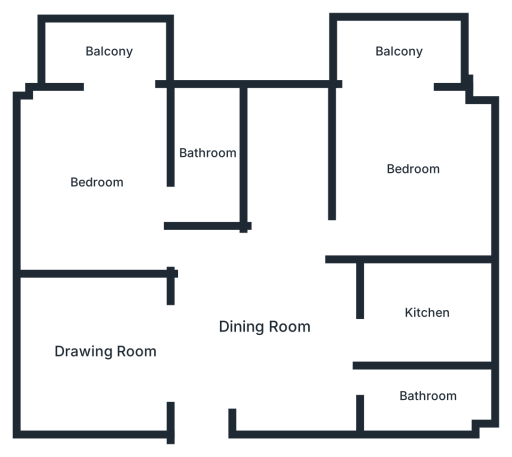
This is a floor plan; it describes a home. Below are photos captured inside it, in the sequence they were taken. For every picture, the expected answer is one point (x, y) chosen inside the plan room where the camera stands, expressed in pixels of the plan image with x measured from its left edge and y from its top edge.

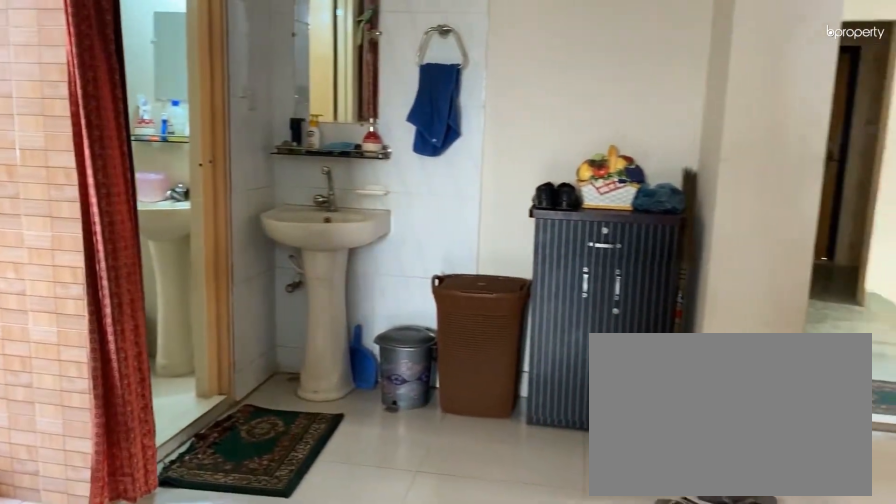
(267, 325)
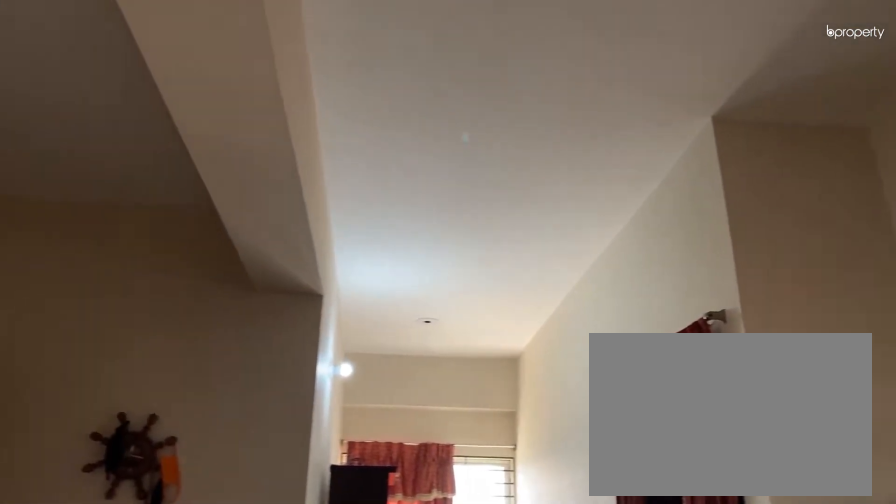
(263, 327)
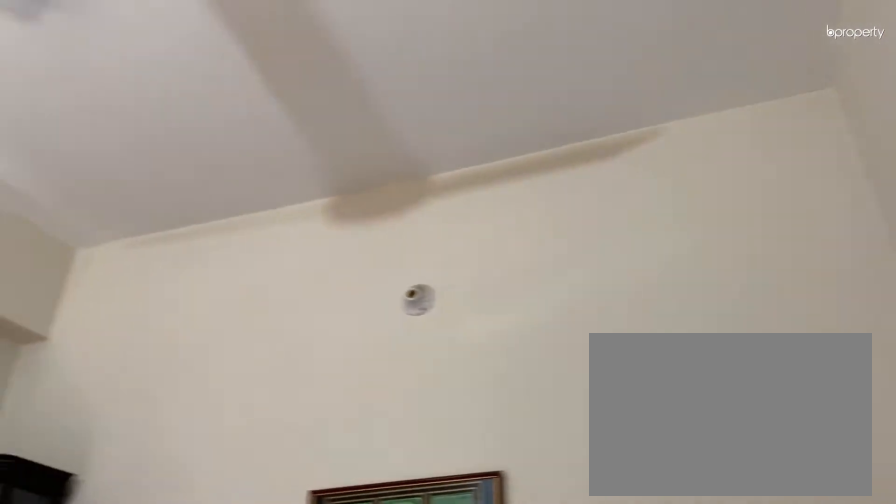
(103, 349)
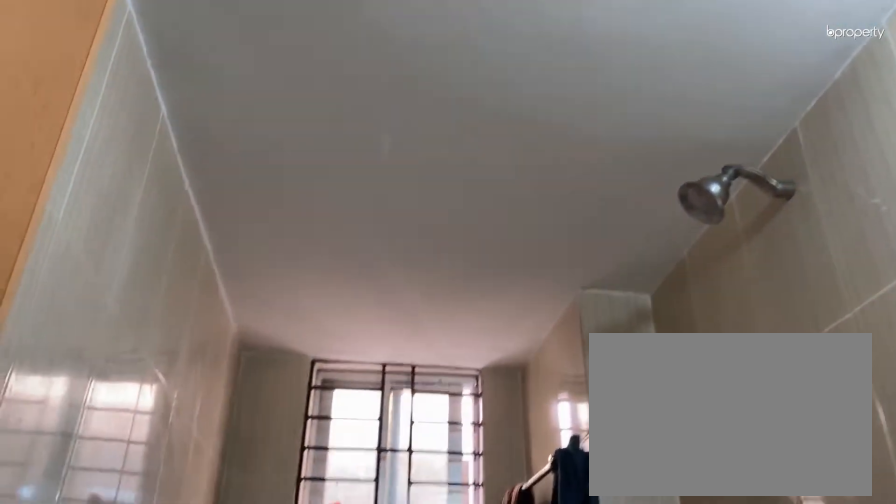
(427, 396)
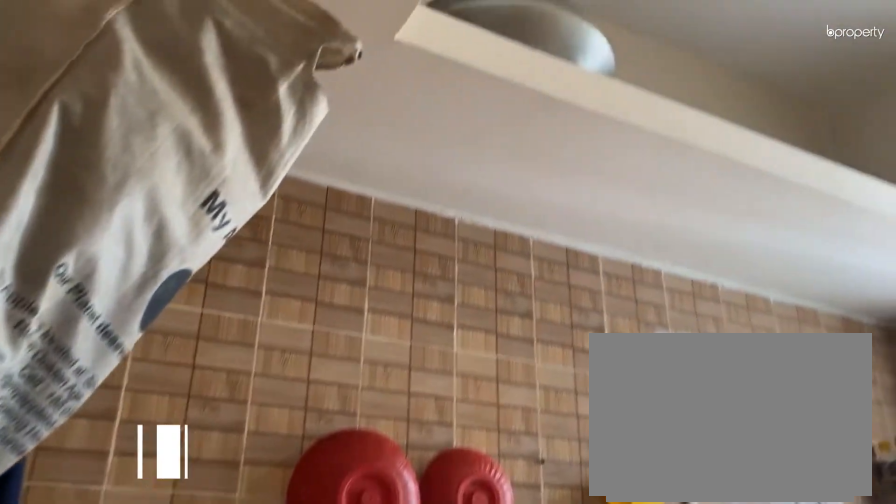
(427, 313)
